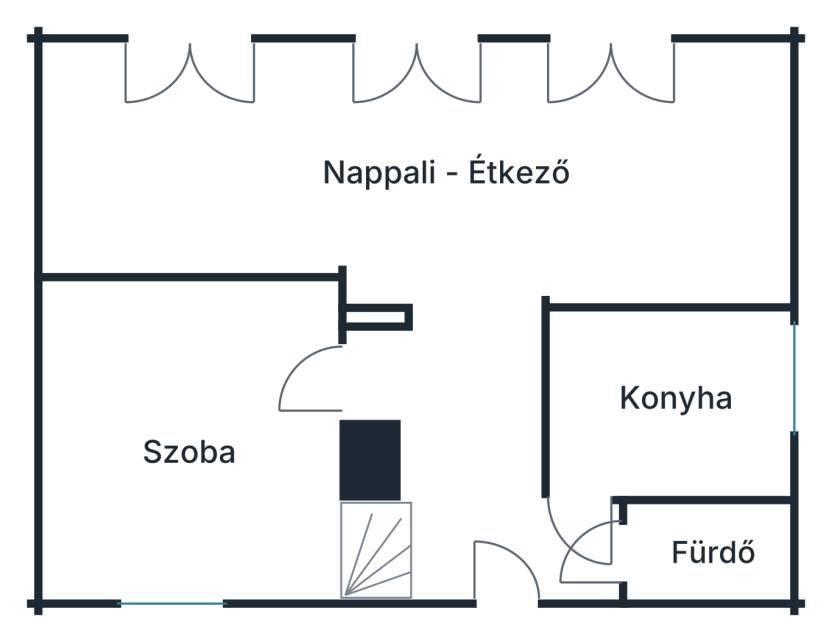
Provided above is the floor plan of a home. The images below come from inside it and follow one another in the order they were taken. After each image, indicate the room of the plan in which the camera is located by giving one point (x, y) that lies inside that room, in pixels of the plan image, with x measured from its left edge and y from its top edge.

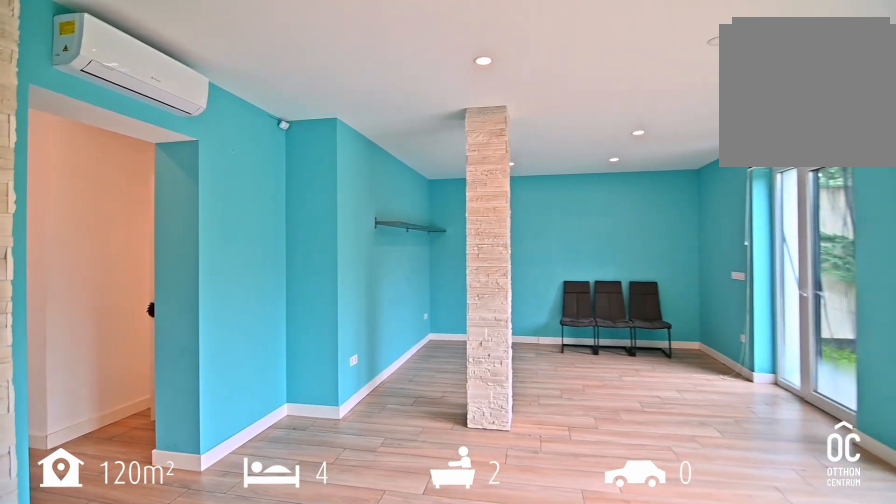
(441, 174)
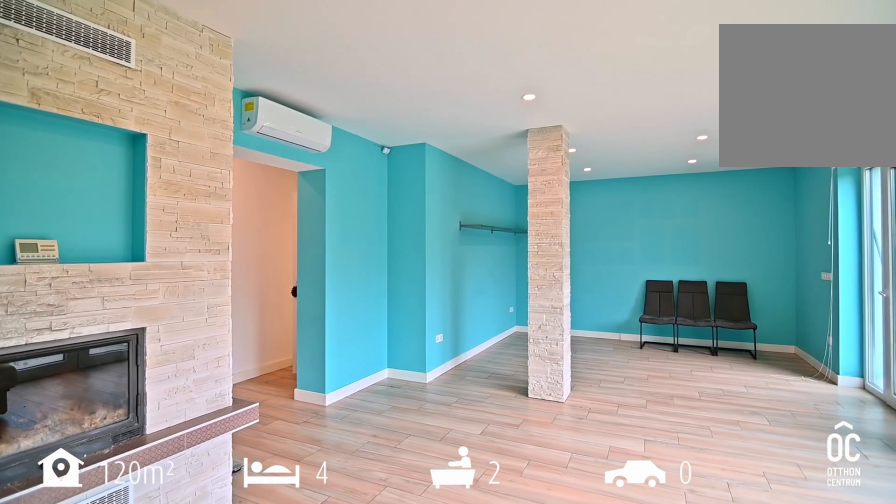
(441, 174)
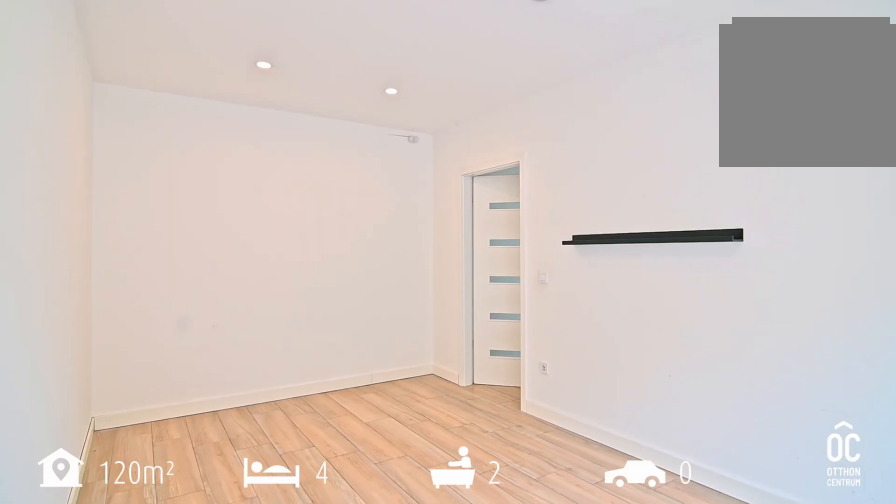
(187, 444)
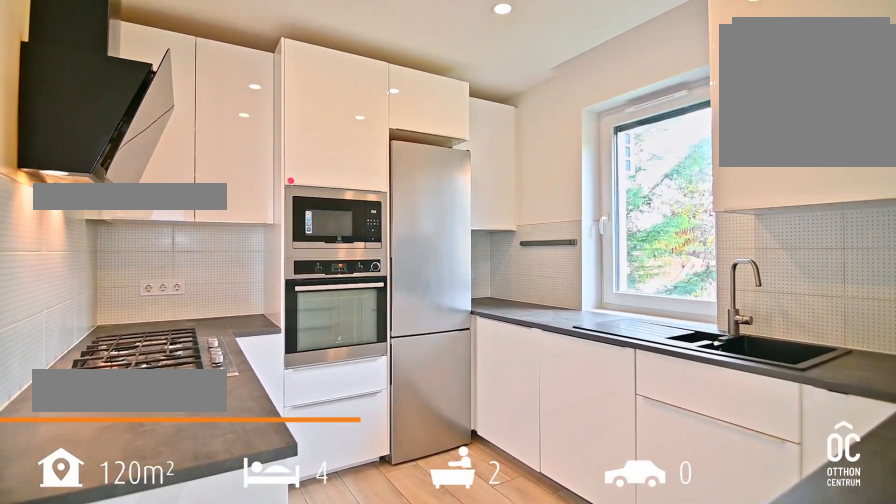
(672, 403)
